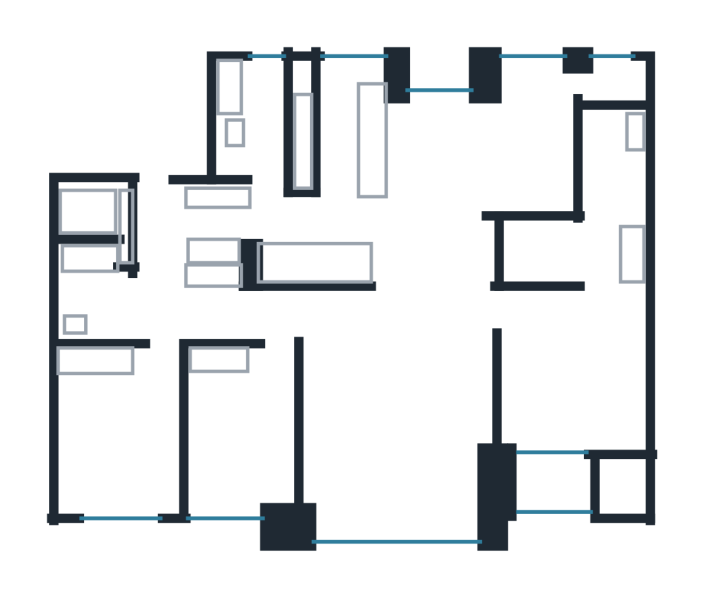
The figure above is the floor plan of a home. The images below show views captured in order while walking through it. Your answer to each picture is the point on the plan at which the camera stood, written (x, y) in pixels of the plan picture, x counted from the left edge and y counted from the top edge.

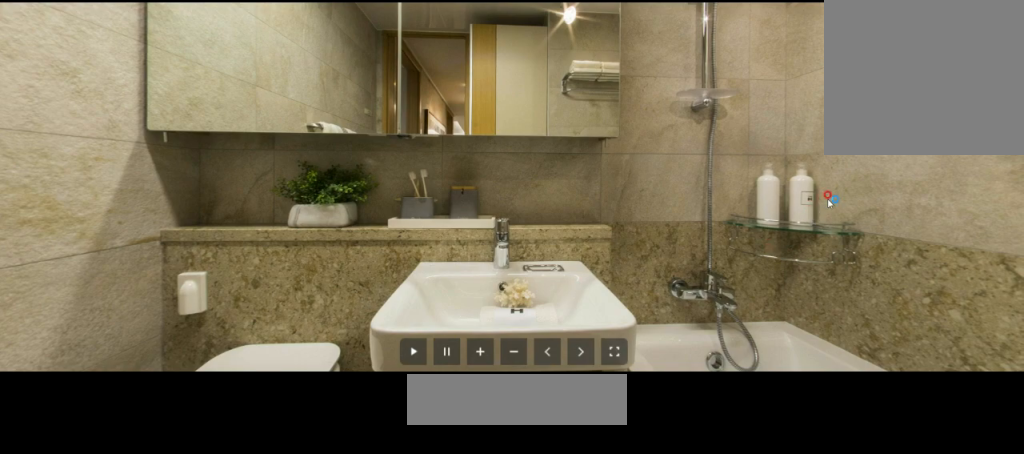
(68, 288)
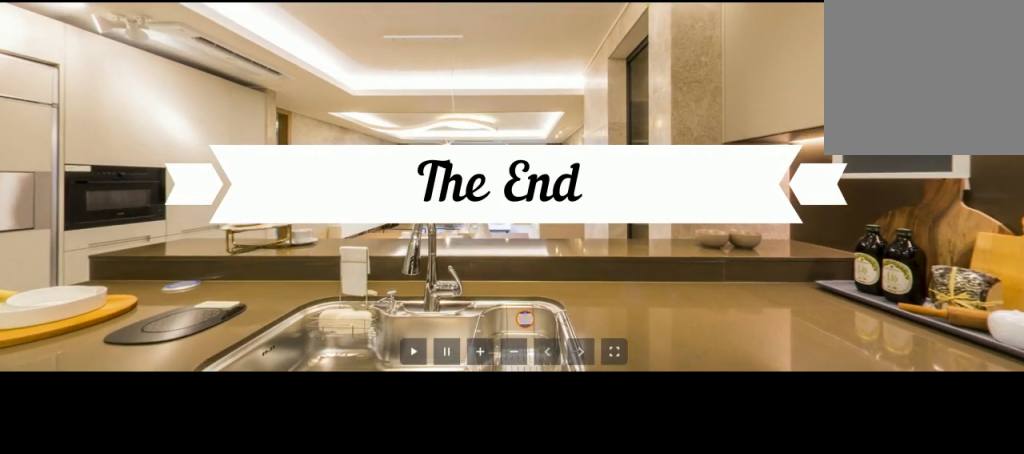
(408, 198)
